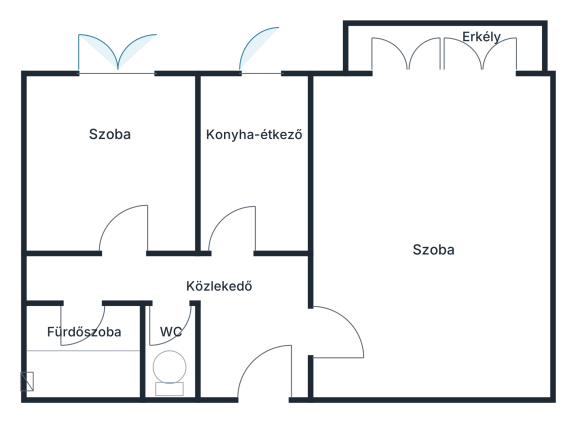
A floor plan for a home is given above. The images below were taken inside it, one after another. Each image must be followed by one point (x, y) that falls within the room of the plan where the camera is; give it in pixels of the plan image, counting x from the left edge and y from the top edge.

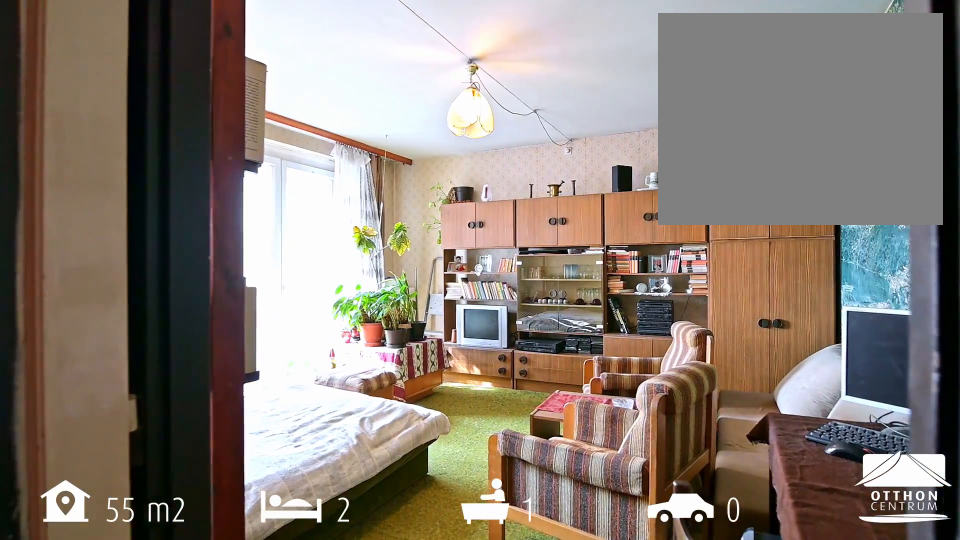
(436, 241)
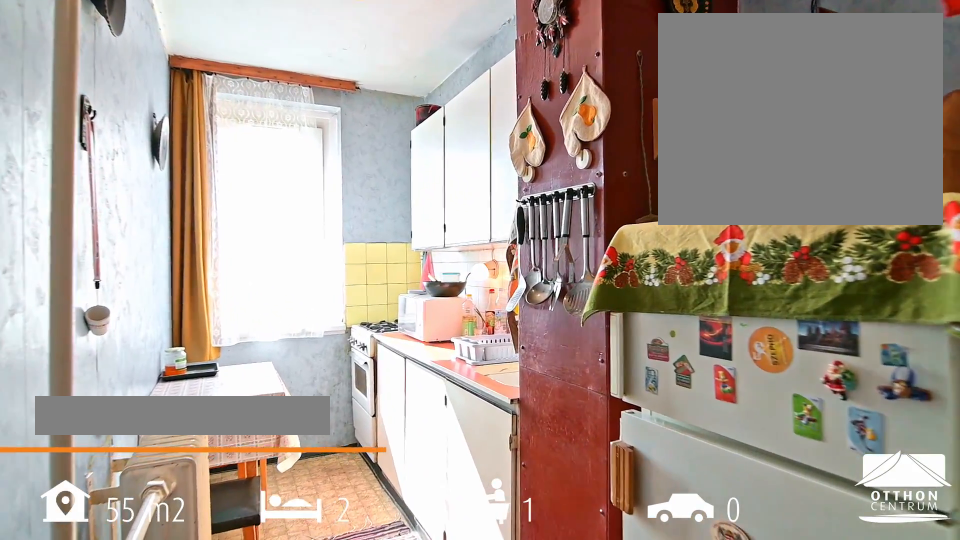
(256, 166)
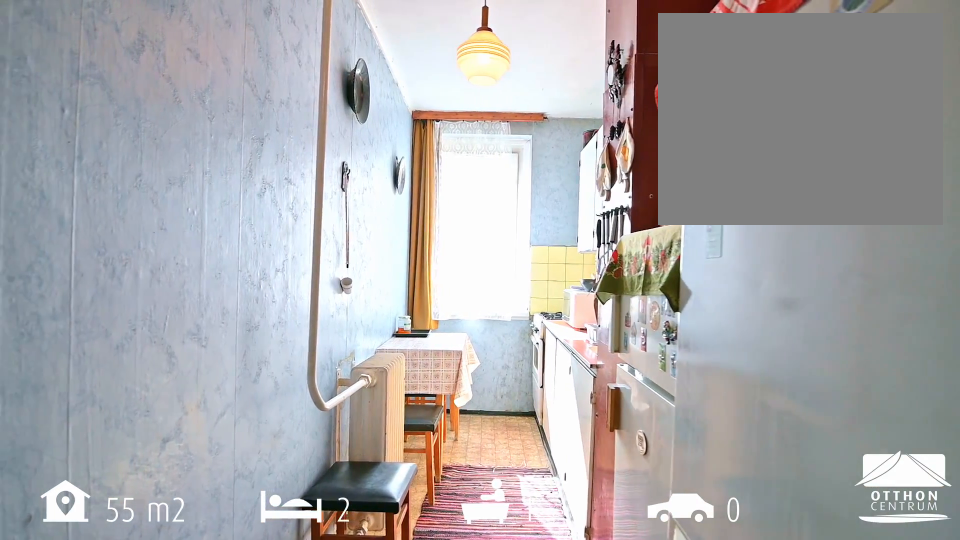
(256, 166)
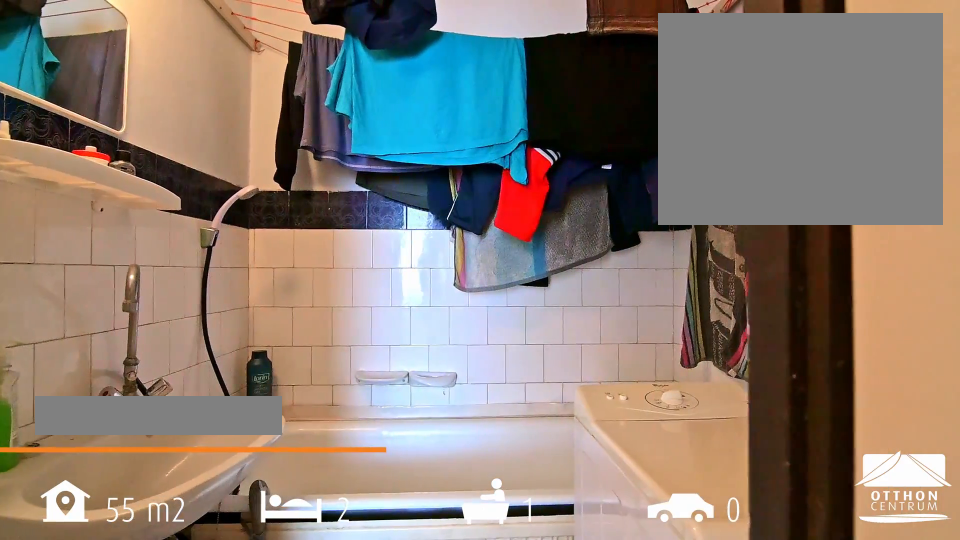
(83, 350)
